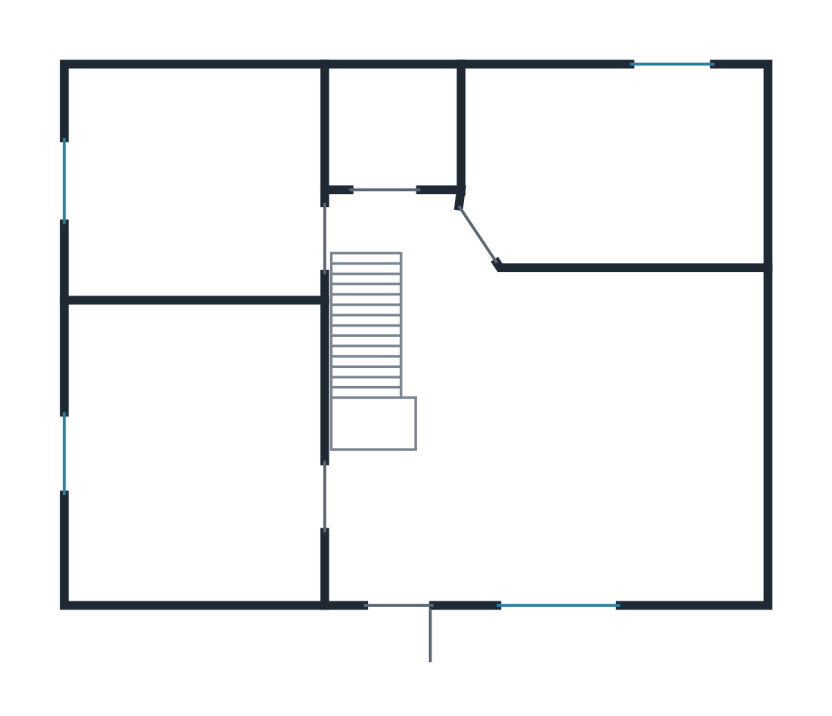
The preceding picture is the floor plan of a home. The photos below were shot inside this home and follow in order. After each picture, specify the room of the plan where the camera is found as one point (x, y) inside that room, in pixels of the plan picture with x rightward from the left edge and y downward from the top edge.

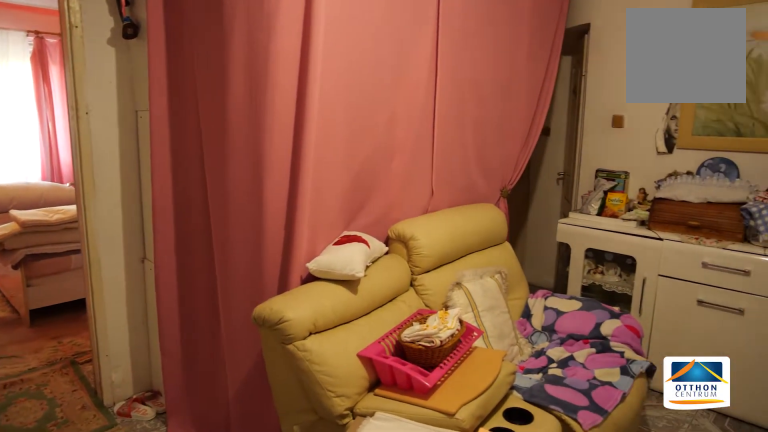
(555, 440)
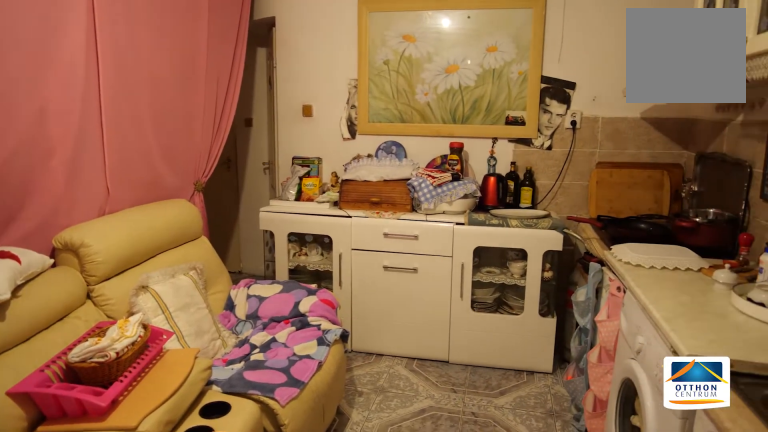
(553, 438)
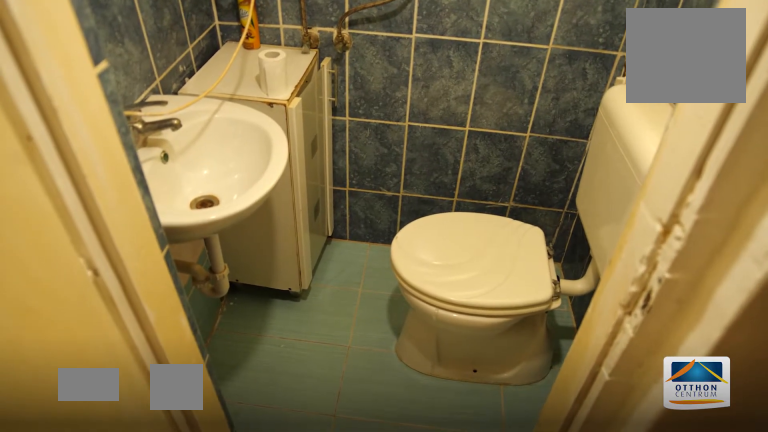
(383, 121)
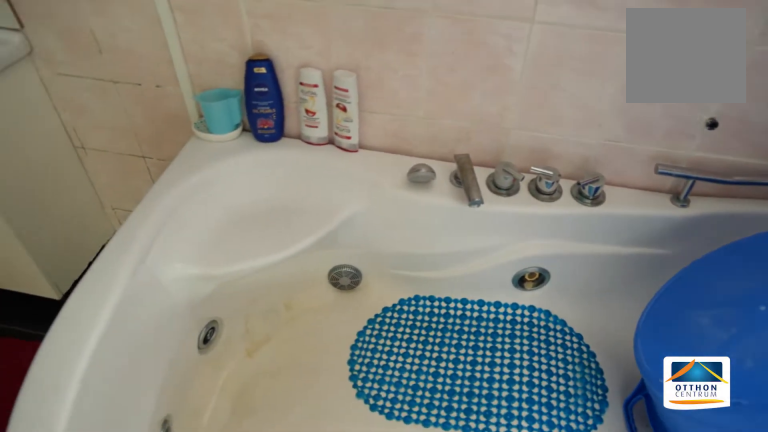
(608, 154)
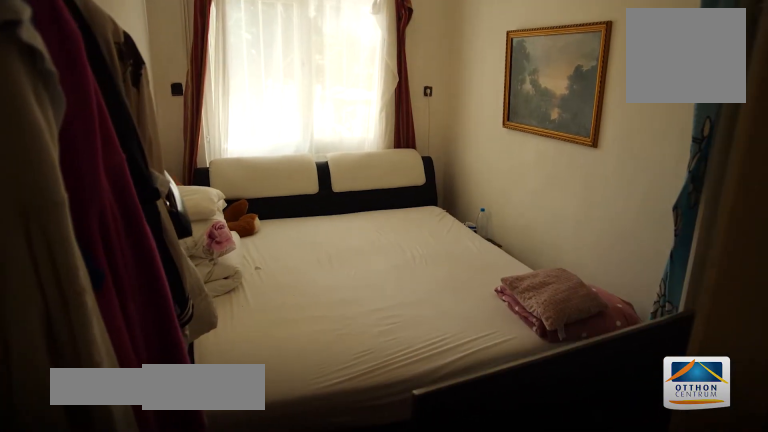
(192, 179)
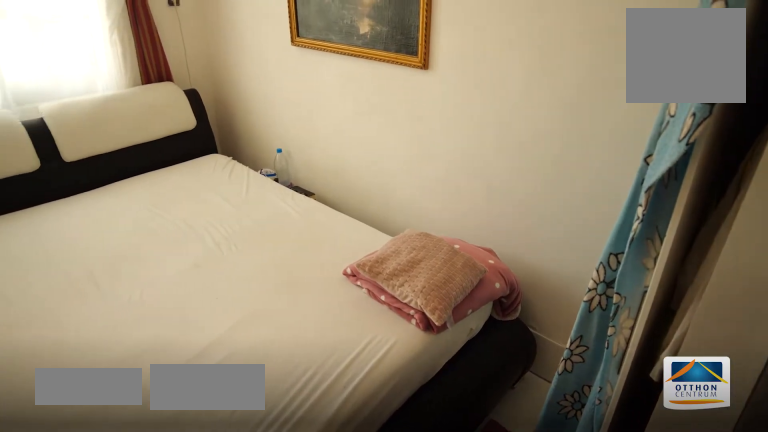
(192, 180)
